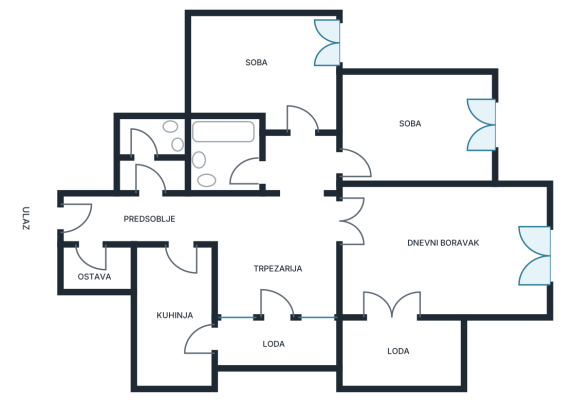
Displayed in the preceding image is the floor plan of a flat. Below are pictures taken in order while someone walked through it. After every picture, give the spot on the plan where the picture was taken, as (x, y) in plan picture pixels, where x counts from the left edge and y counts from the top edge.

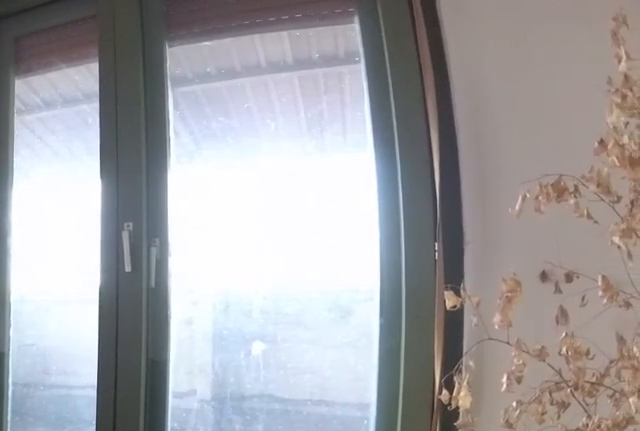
(341, 215)
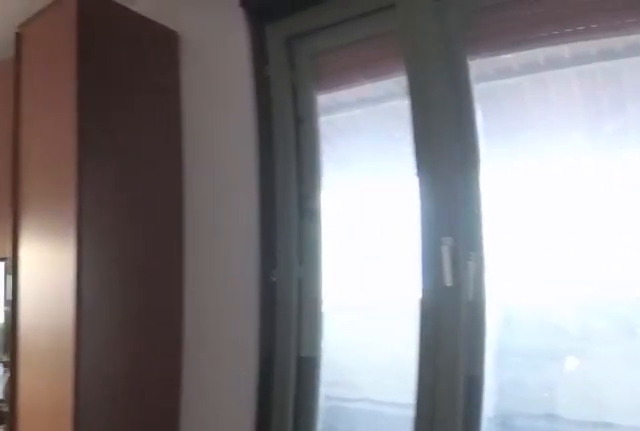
(340, 217)
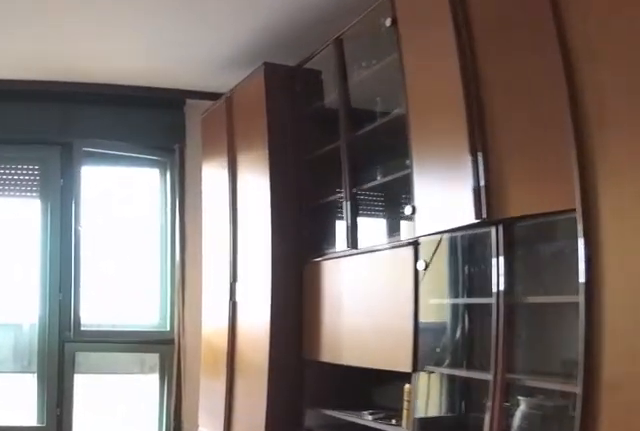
(381, 232)
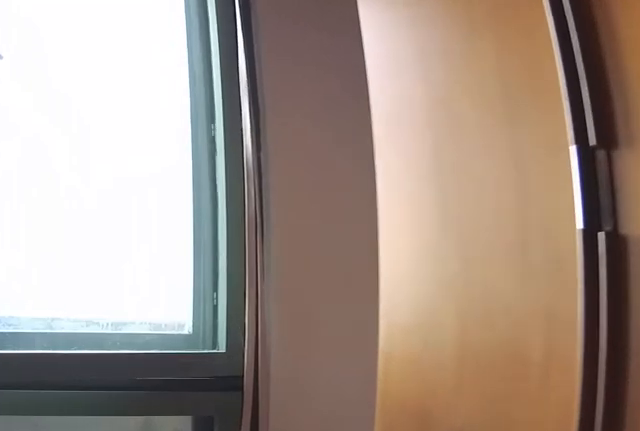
(466, 249)
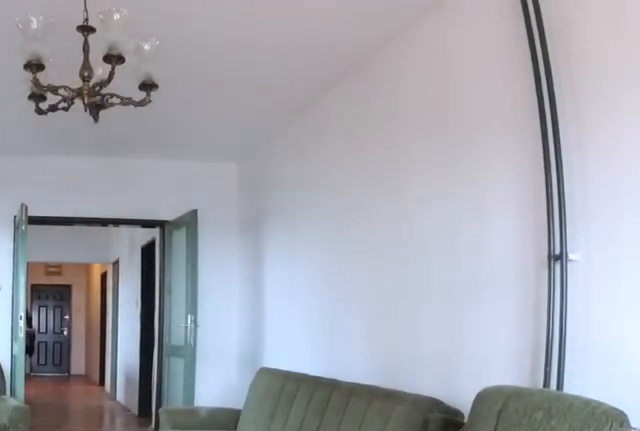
(527, 257)
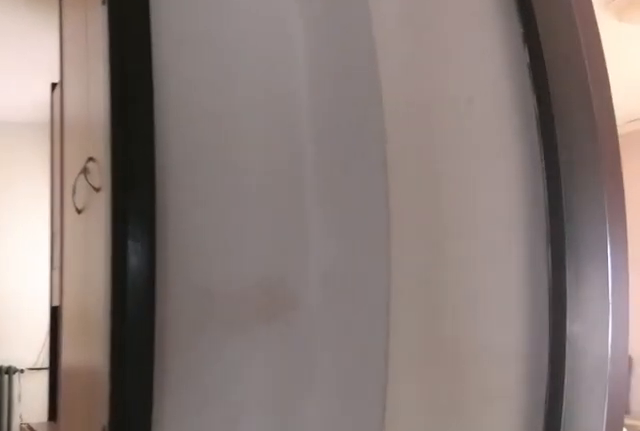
(301, 188)
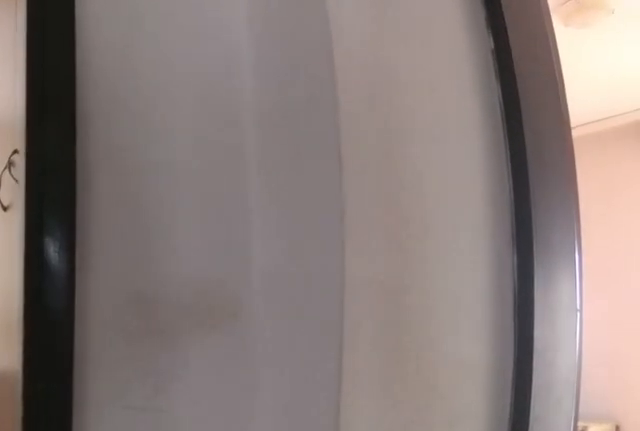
(301, 181)
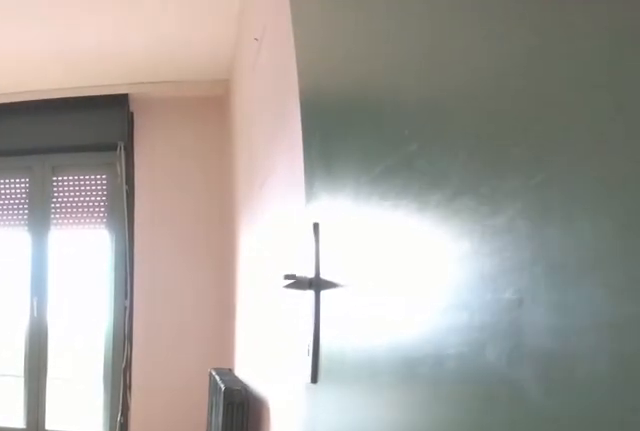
(319, 170)
